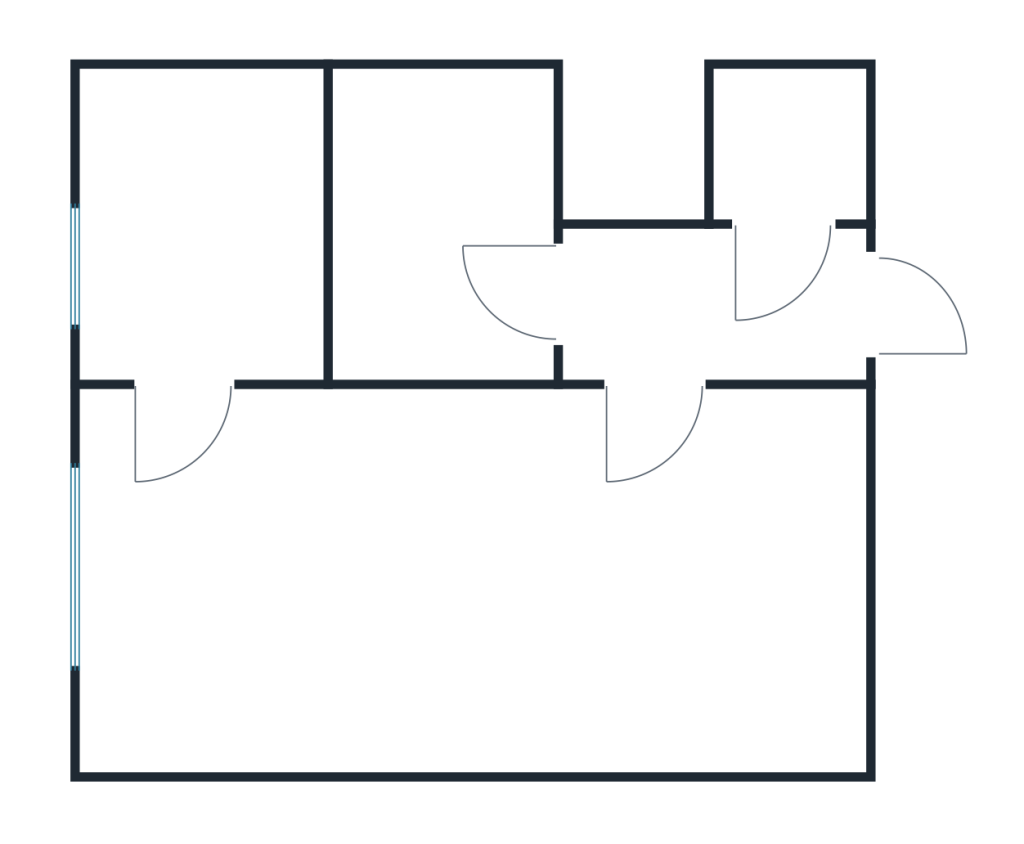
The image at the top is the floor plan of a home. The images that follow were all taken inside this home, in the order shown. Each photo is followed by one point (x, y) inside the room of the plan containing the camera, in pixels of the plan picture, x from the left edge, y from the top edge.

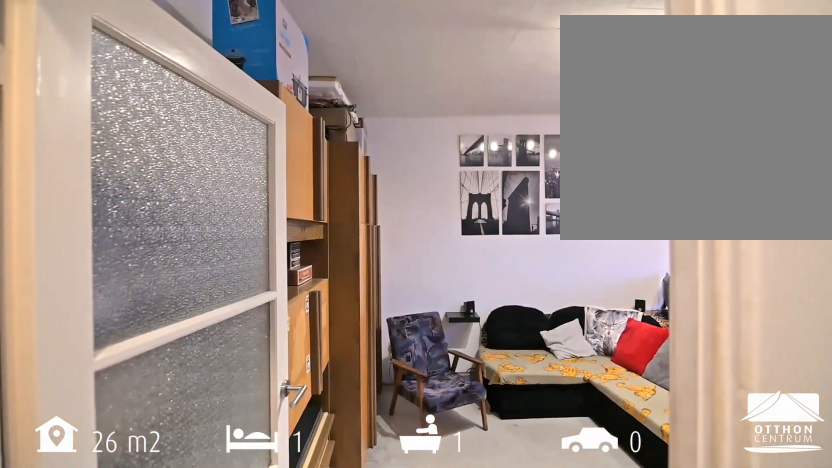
(649, 381)
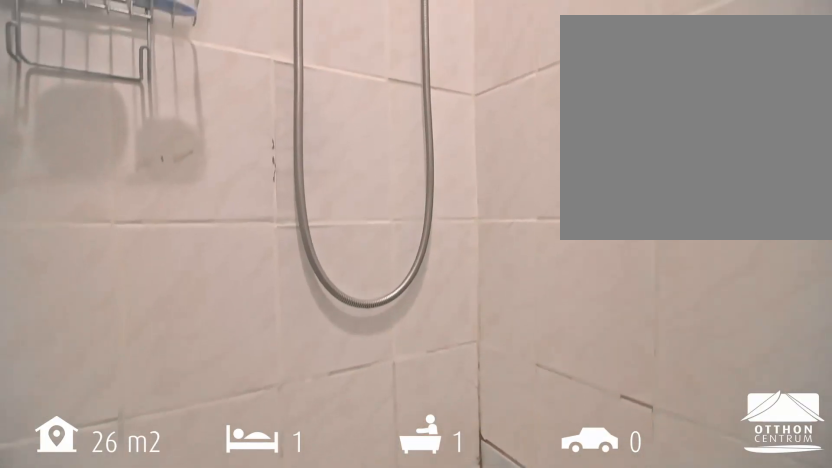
(441, 237)
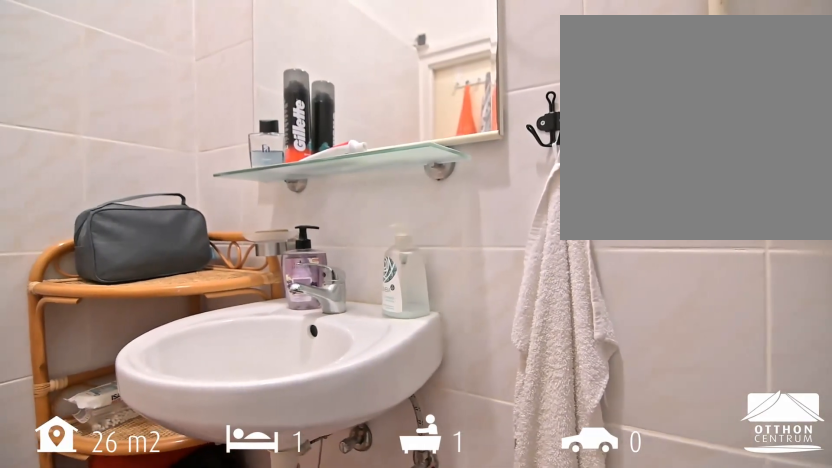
(441, 237)
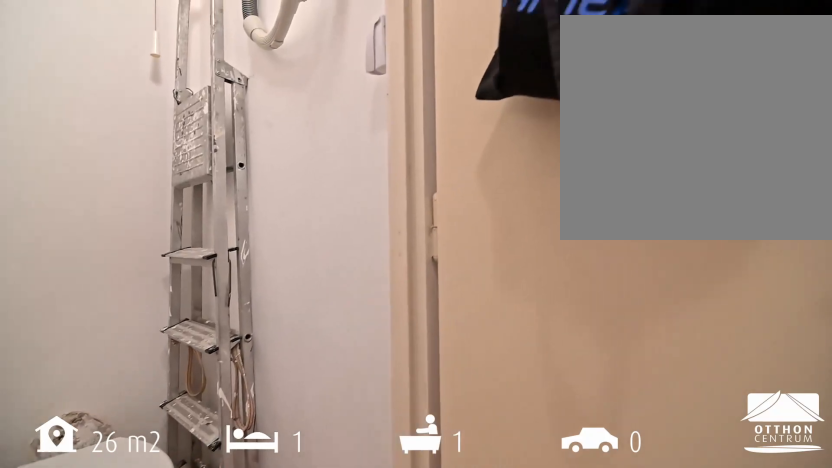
(790, 147)
